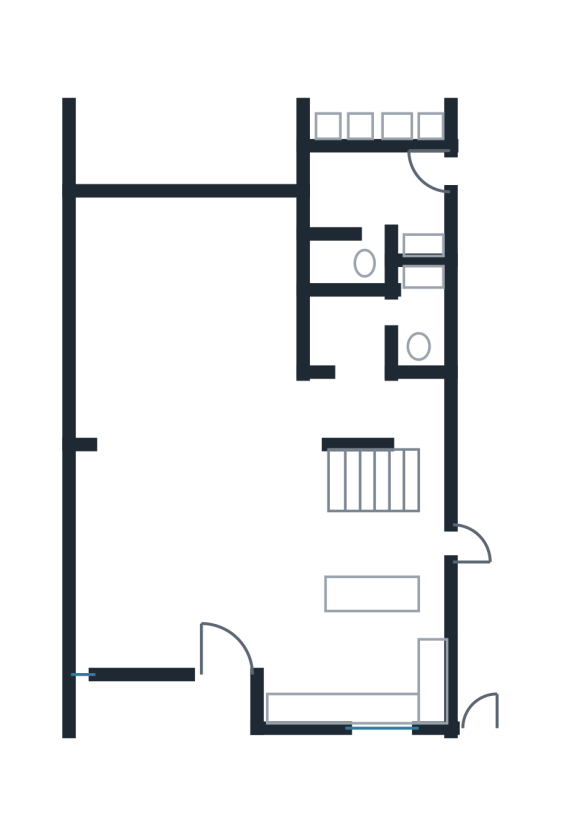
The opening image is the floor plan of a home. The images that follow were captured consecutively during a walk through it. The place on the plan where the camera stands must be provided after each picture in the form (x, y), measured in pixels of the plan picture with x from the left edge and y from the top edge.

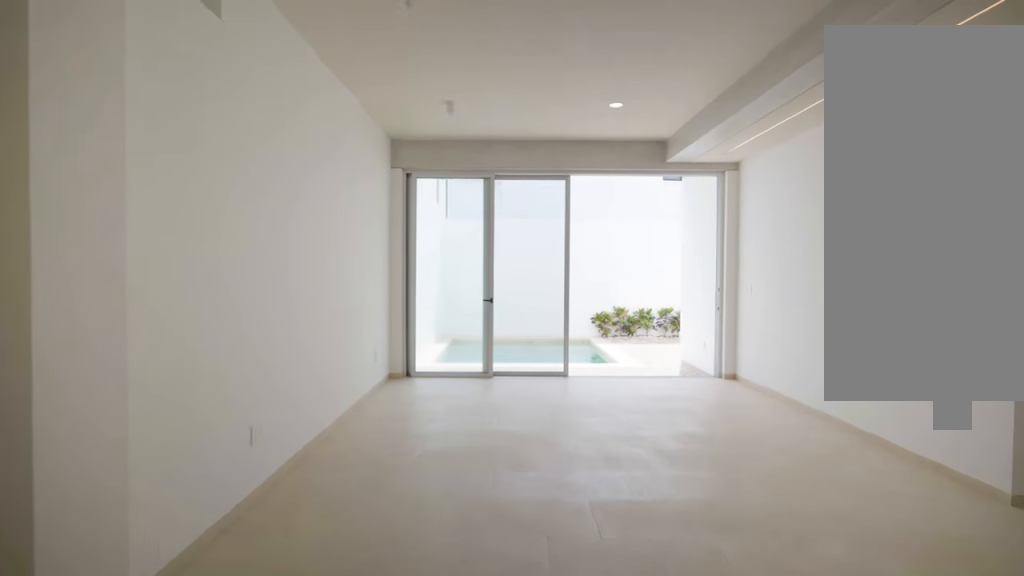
(186, 438)
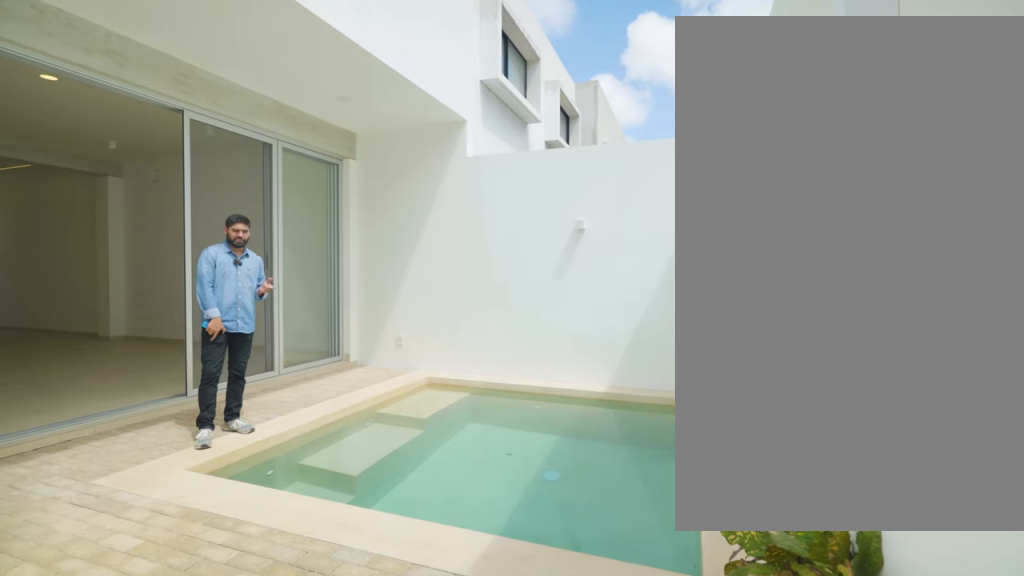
(293, 83)
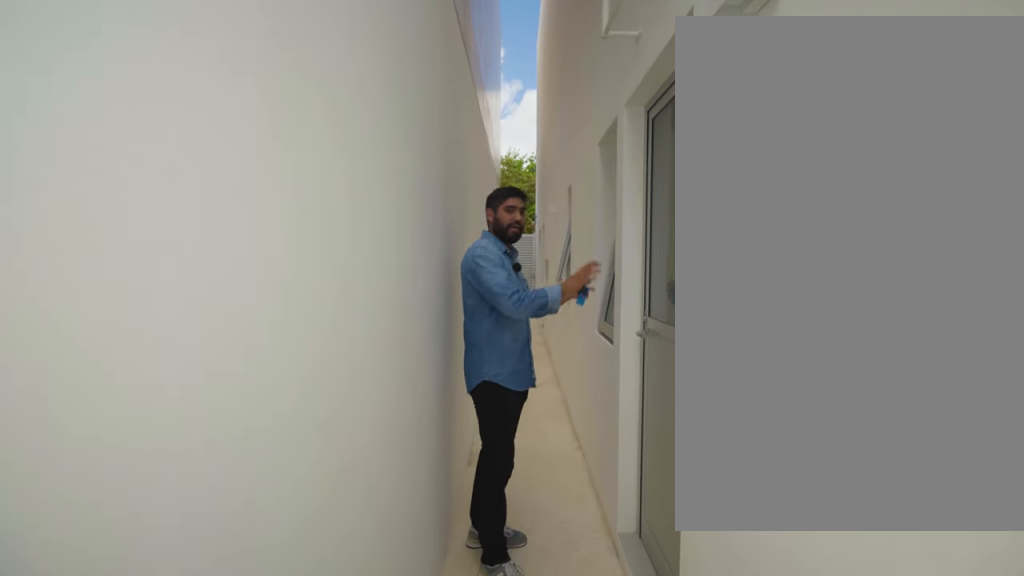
(471, 162)
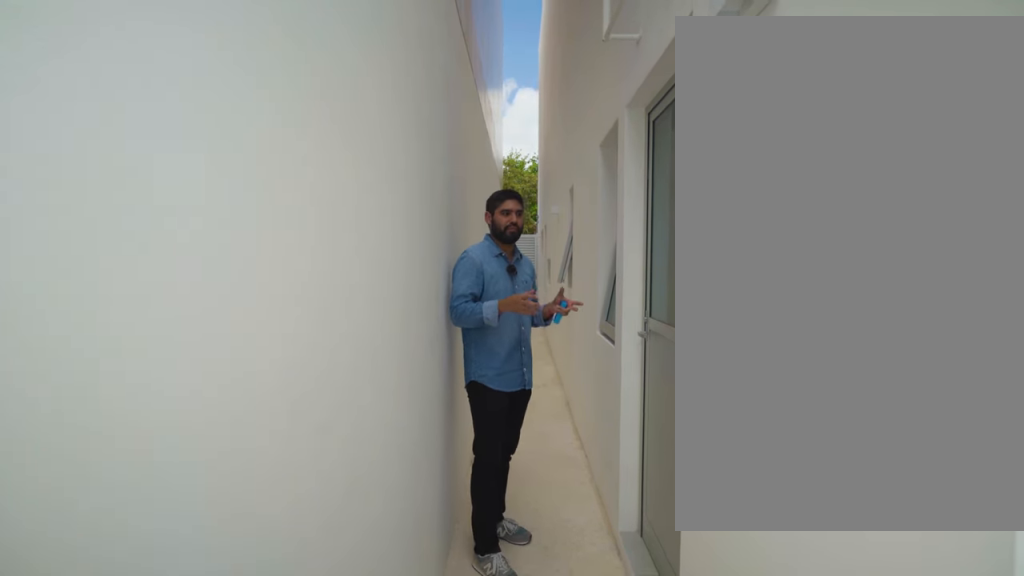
(472, 165)
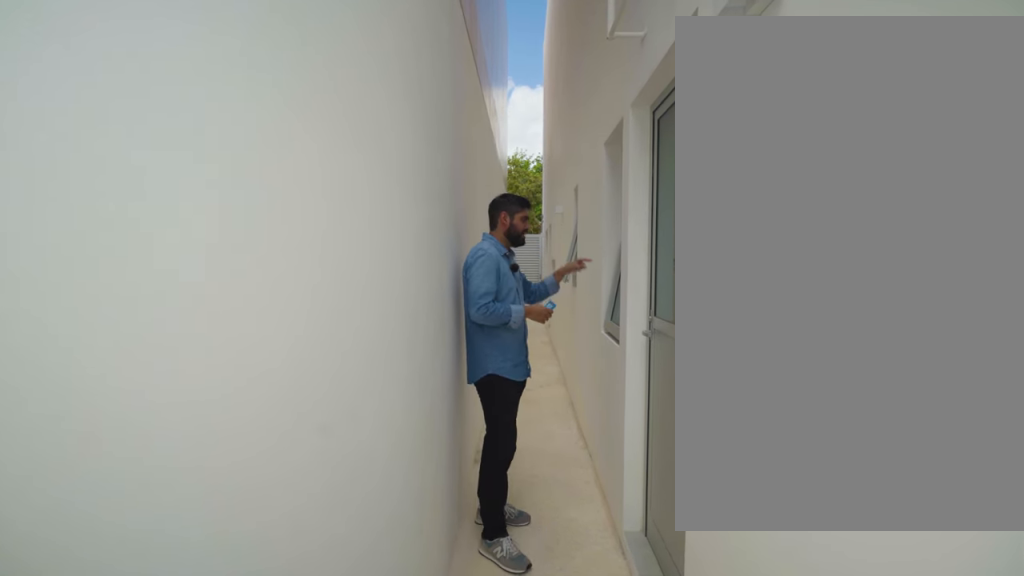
(472, 165)
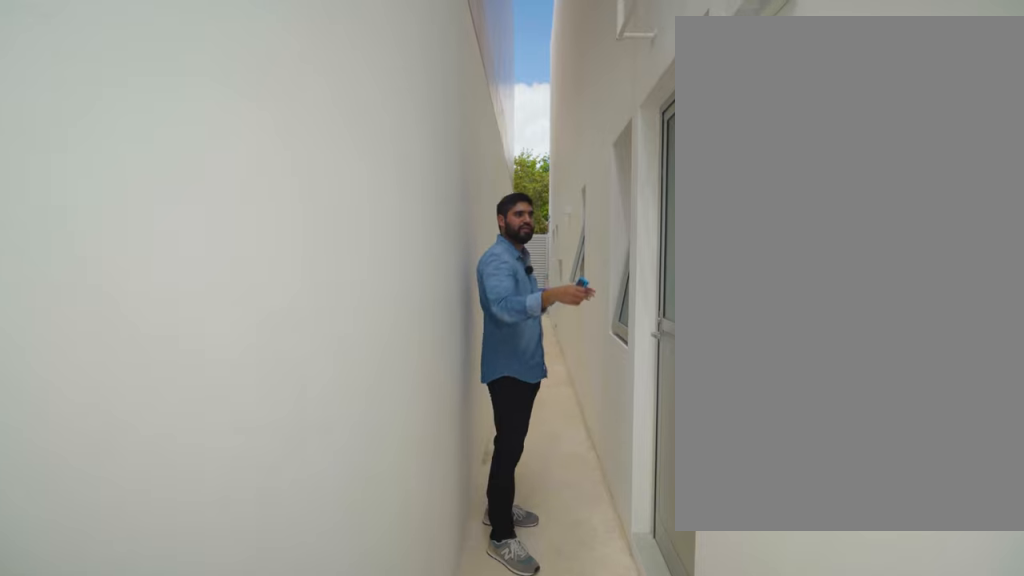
(472, 164)
